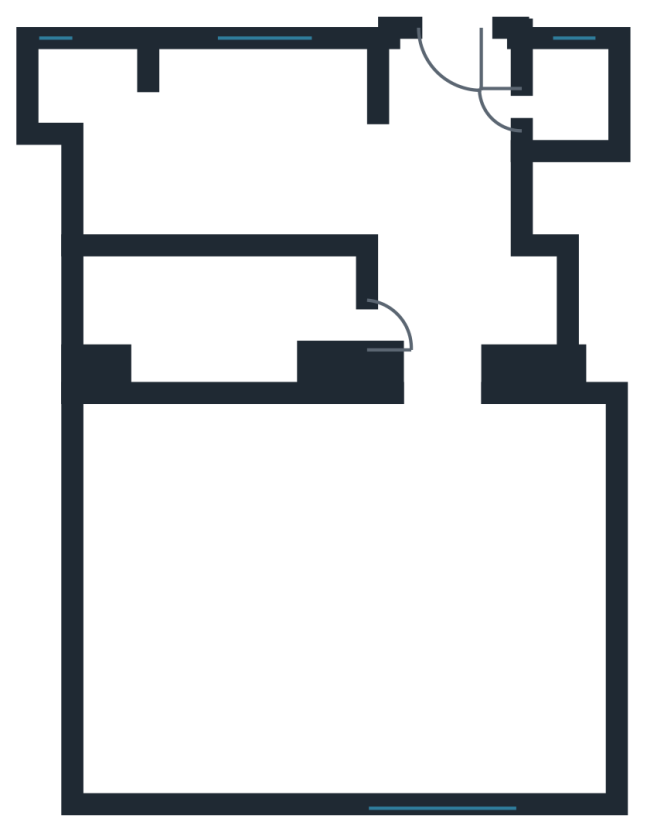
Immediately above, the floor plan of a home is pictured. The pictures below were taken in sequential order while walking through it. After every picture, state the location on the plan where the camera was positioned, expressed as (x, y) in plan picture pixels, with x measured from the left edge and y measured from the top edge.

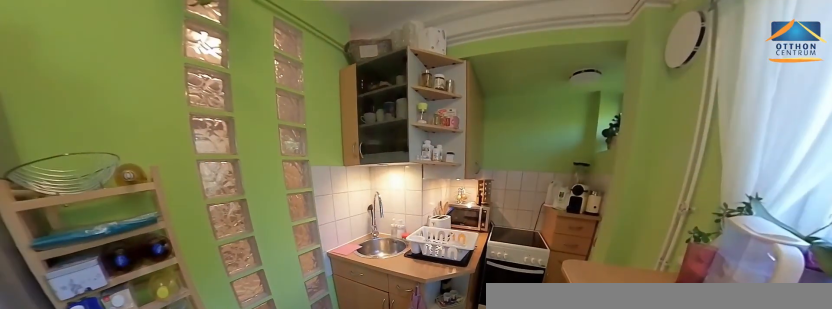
(239, 161)
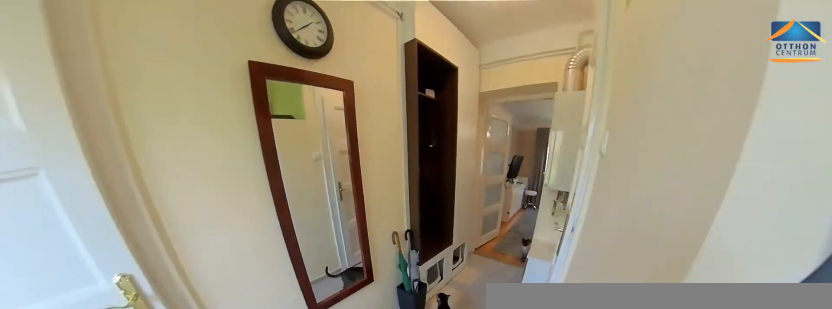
(374, 151)
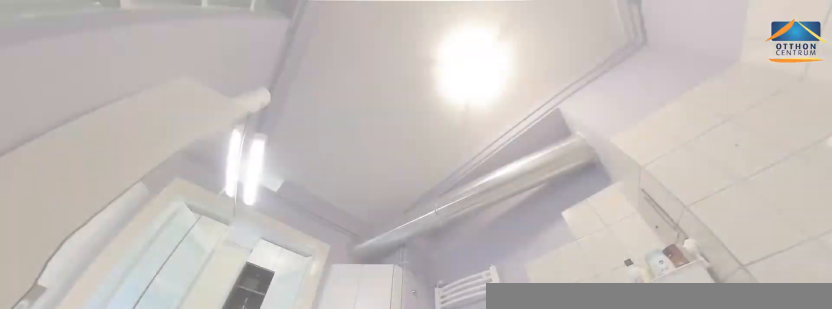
(235, 316)
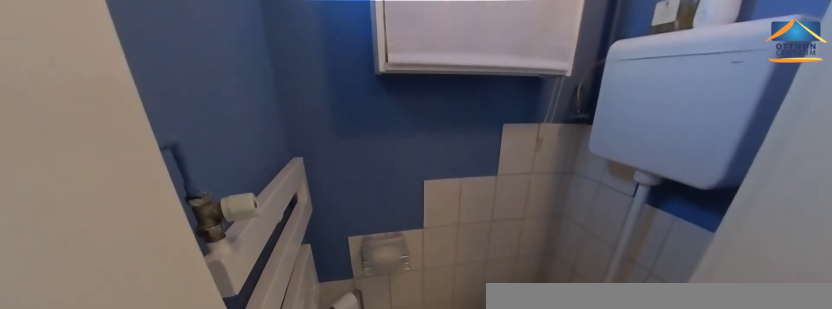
(508, 96)
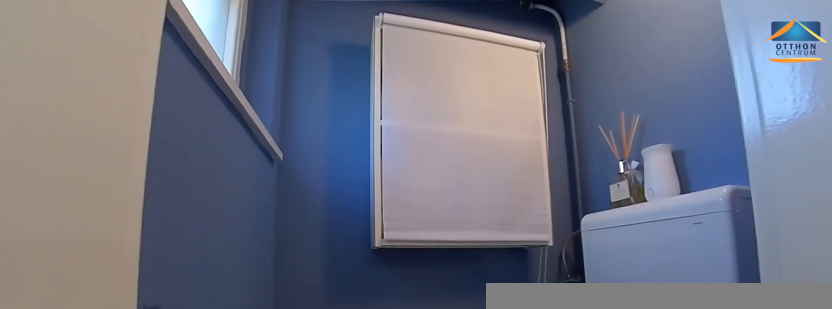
(564, 109)
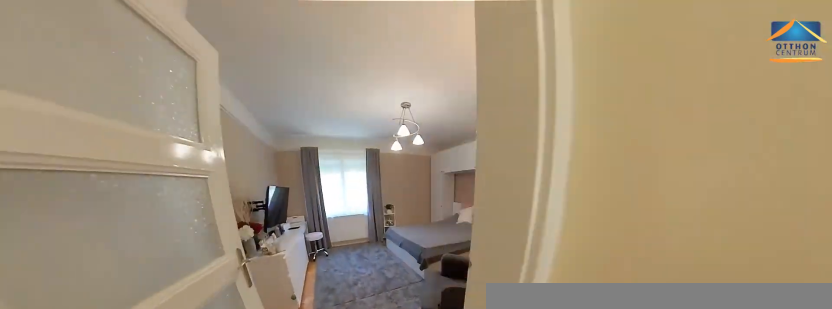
(448, 364)
